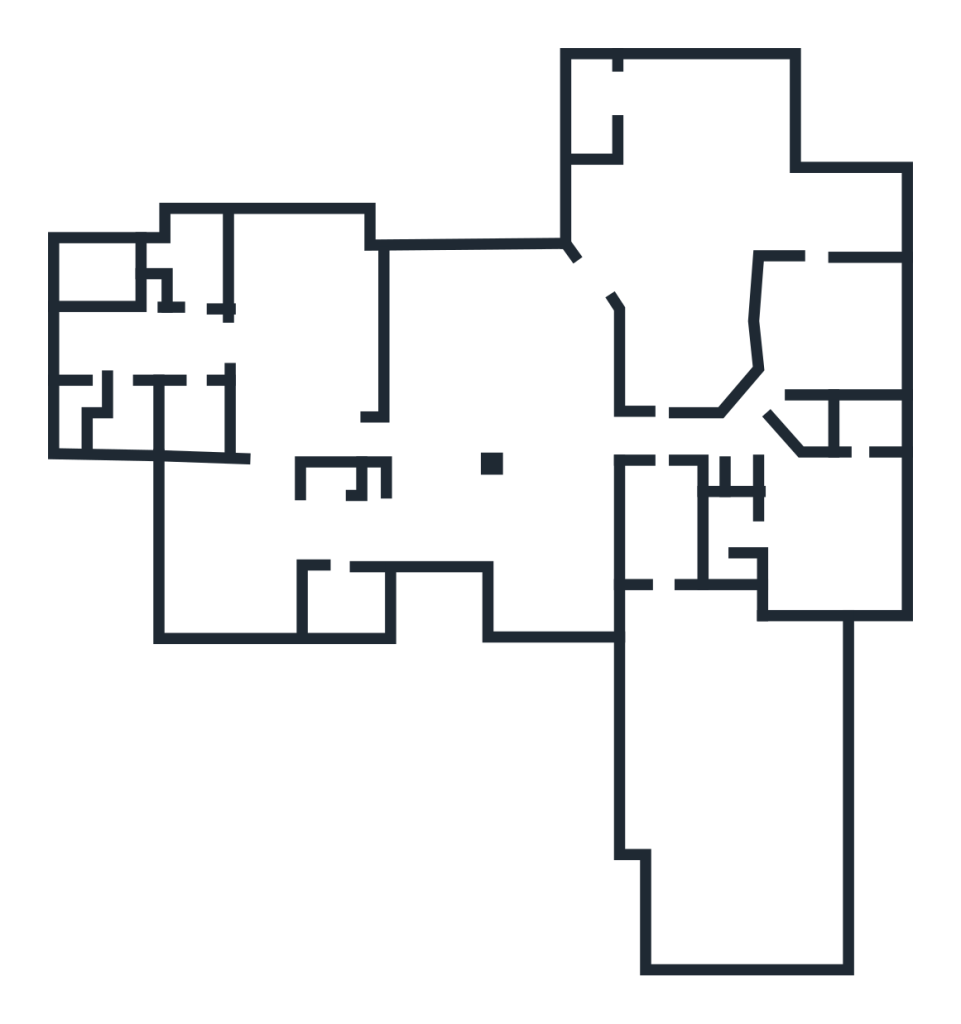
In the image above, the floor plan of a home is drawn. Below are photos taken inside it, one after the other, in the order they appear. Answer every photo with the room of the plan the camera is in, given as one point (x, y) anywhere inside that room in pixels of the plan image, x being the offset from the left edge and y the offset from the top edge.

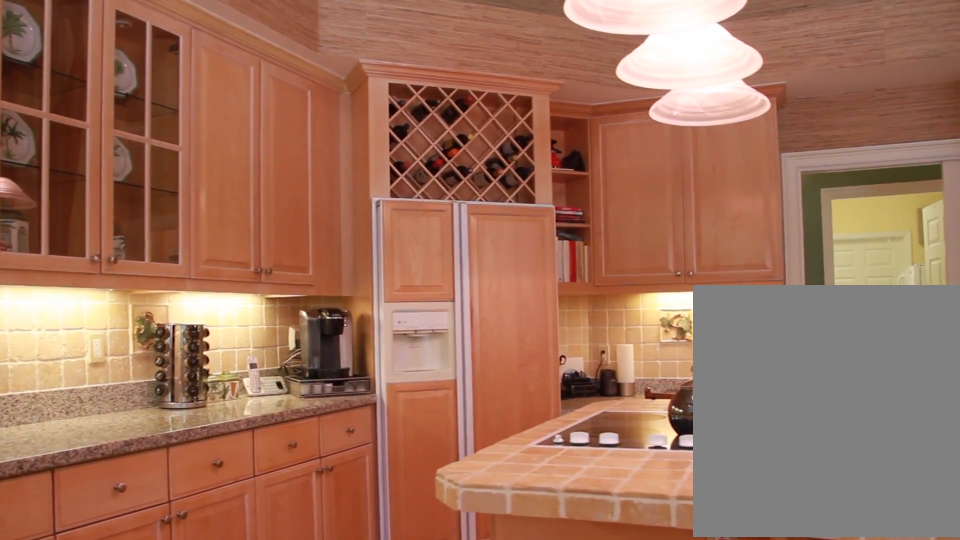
(684, 326)
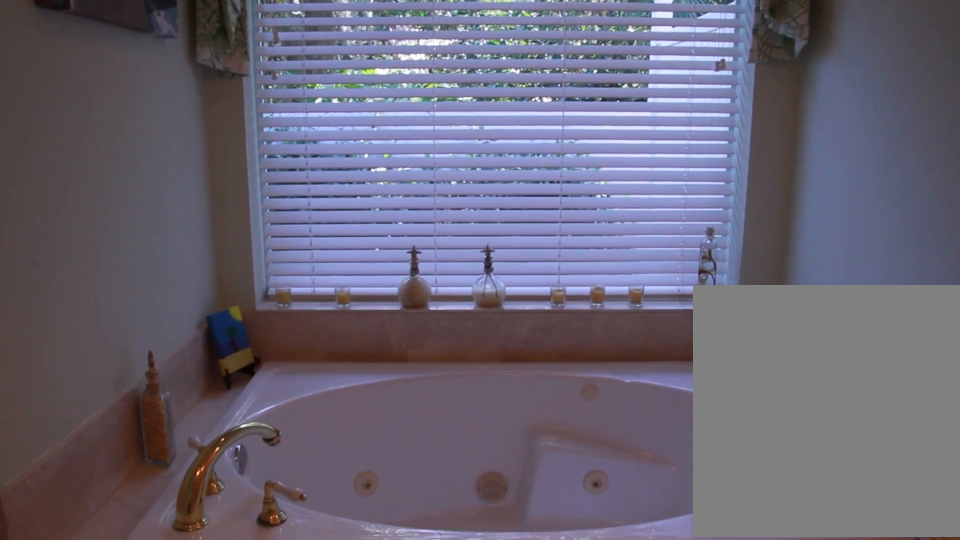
(137, 336)
